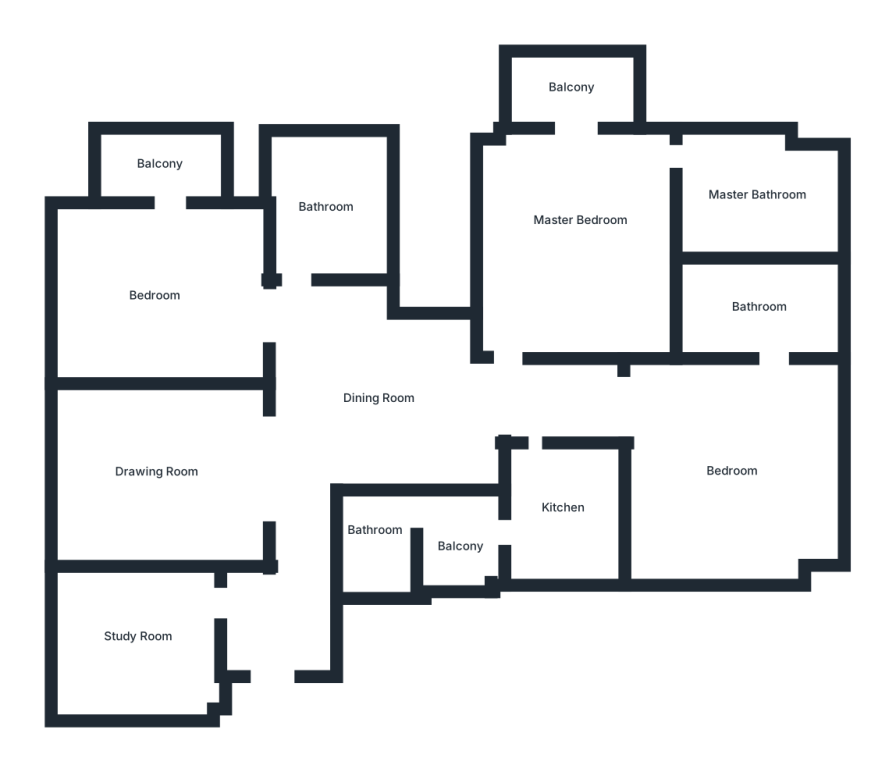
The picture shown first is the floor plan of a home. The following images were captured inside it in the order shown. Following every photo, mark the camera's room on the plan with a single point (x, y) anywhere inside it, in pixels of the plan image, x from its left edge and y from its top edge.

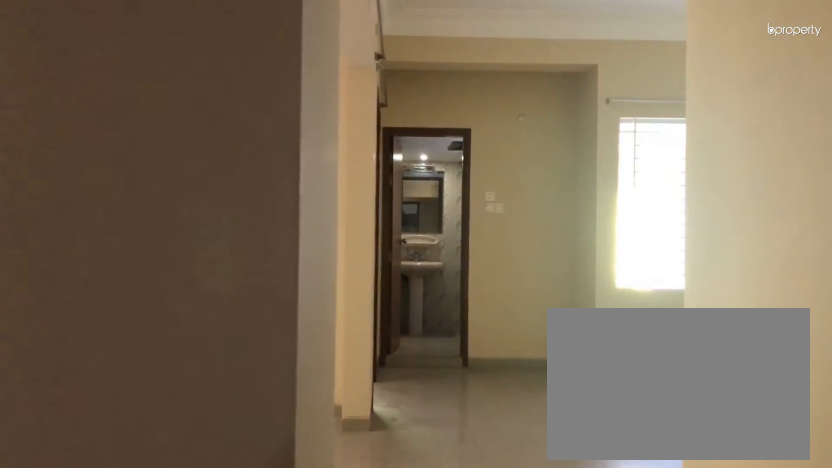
(289, 613)
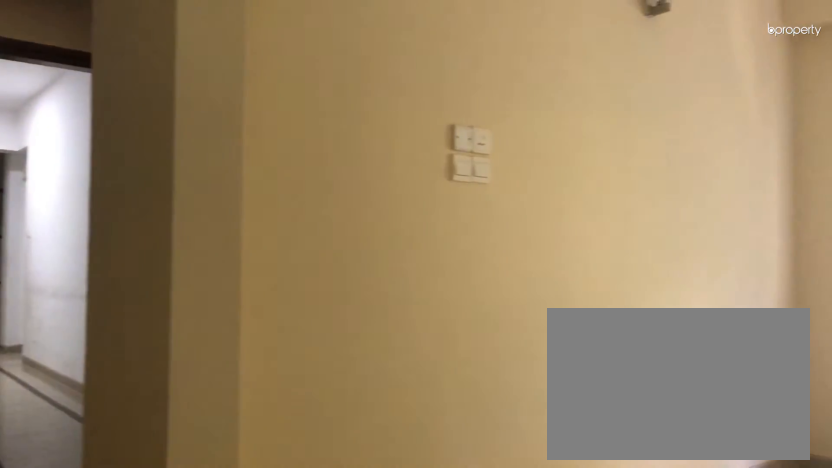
(159, 472)
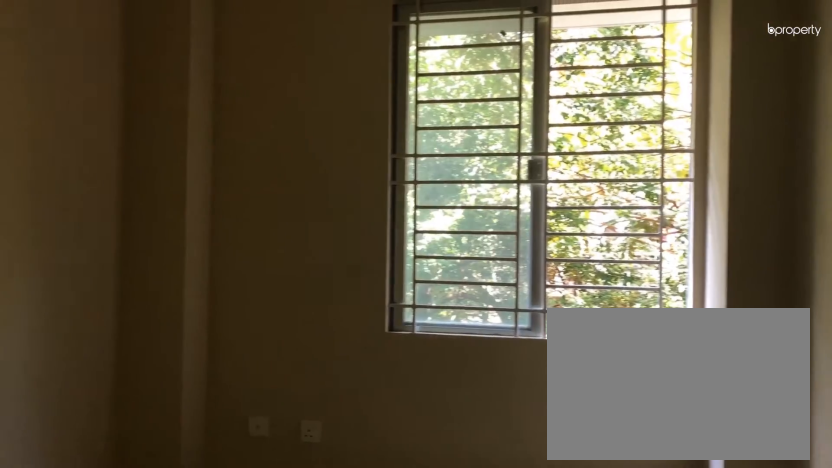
(138, 635)
